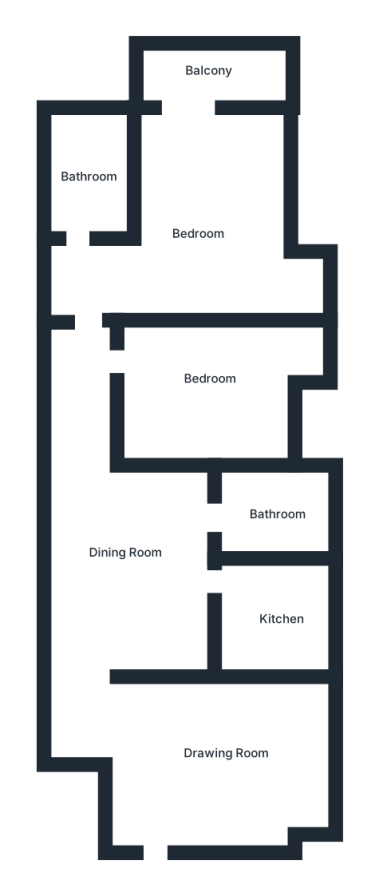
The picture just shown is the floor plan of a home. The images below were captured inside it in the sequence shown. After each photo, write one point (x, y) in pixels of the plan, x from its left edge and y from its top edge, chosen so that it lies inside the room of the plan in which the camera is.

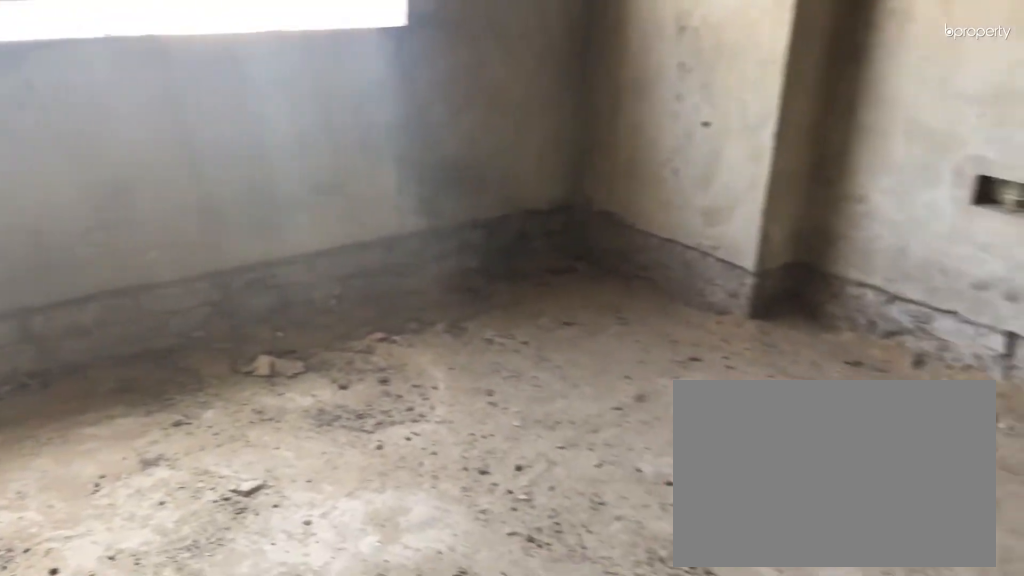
(203, 757)
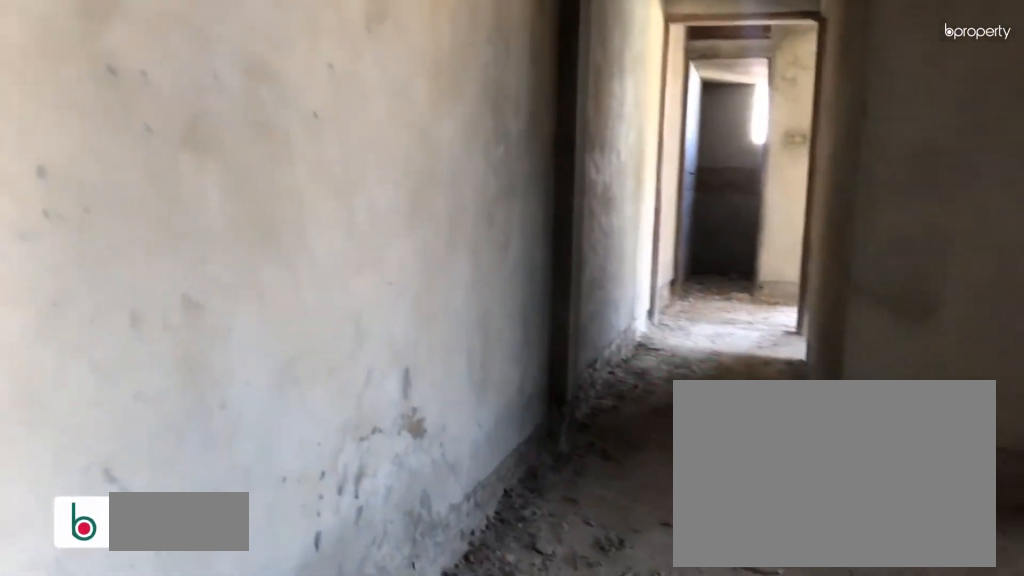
(157, 584)
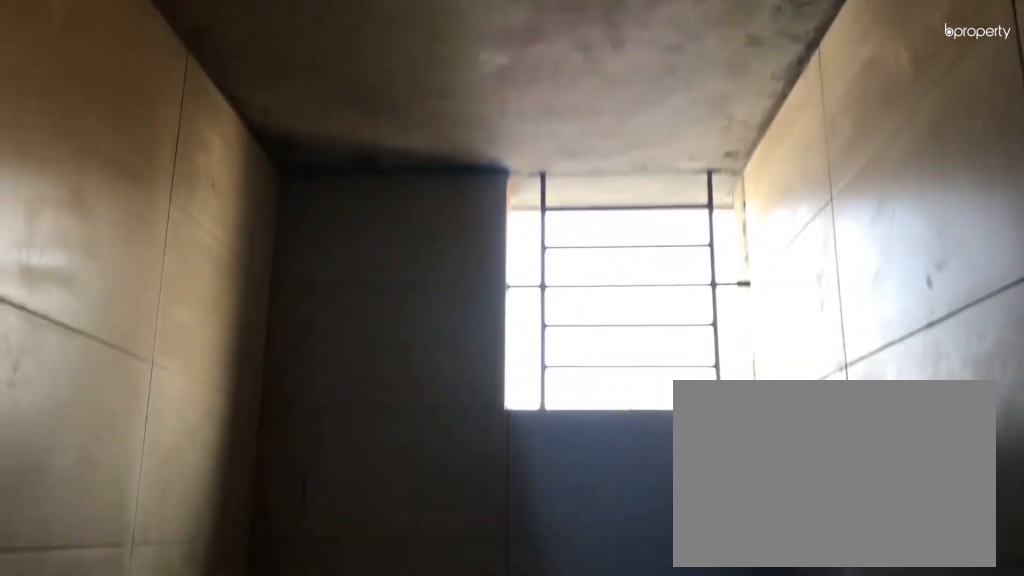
(257, 513)
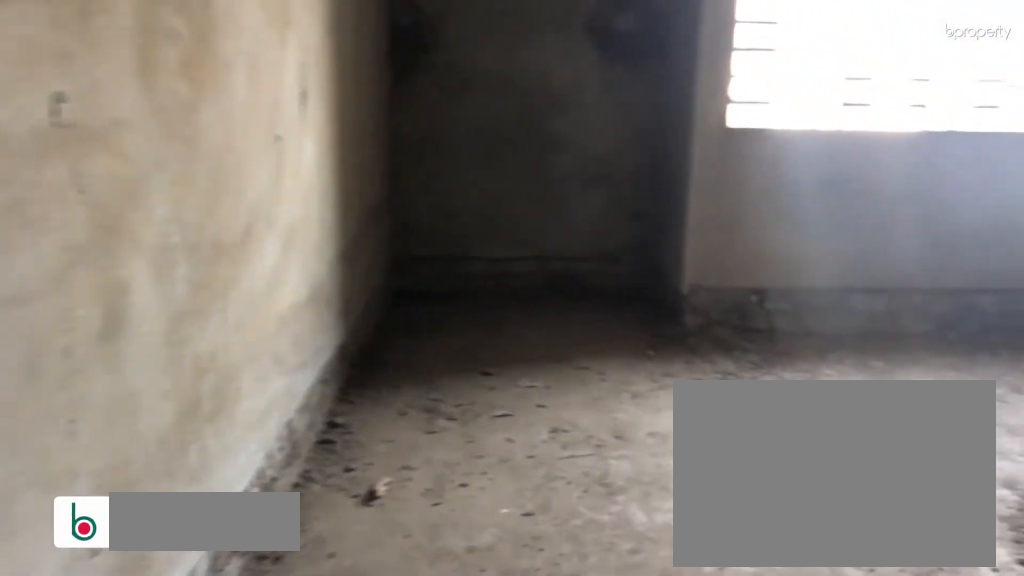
(193, 375)
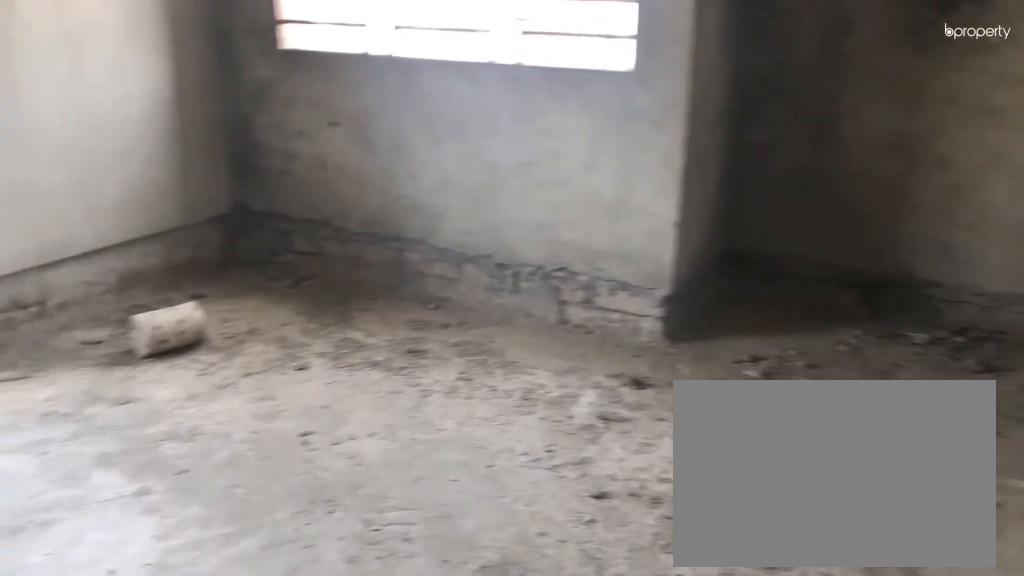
(189, 188)
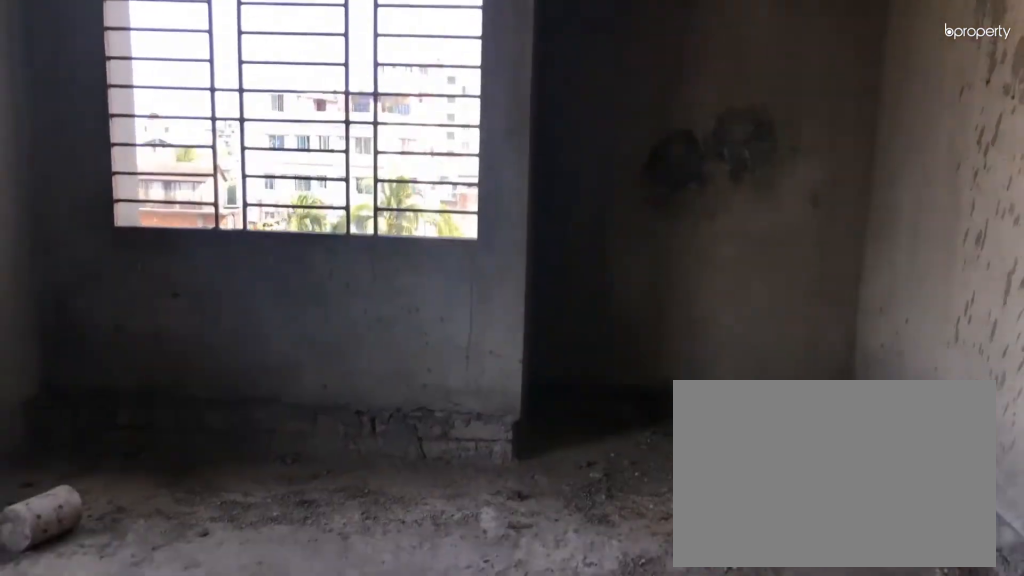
(189, 188)
